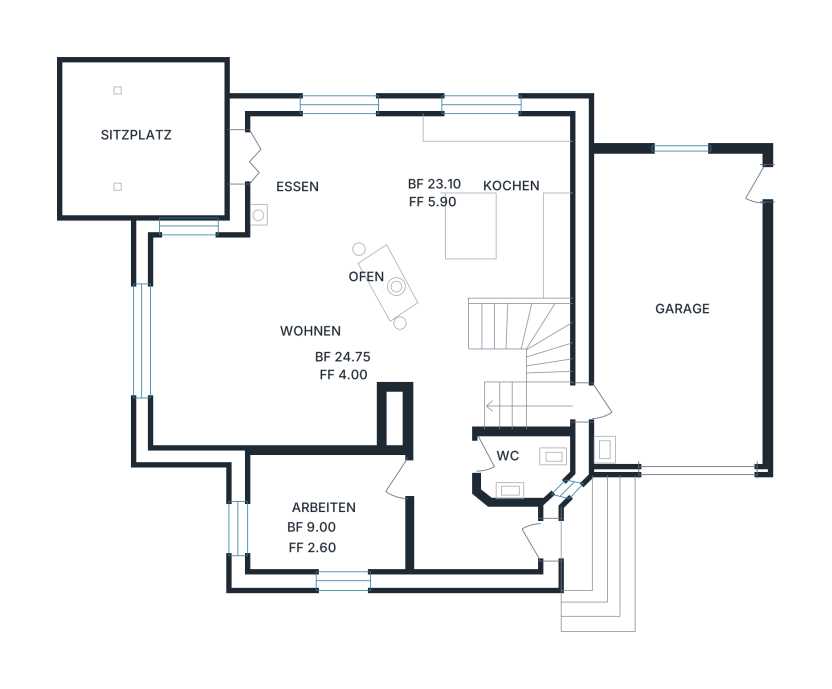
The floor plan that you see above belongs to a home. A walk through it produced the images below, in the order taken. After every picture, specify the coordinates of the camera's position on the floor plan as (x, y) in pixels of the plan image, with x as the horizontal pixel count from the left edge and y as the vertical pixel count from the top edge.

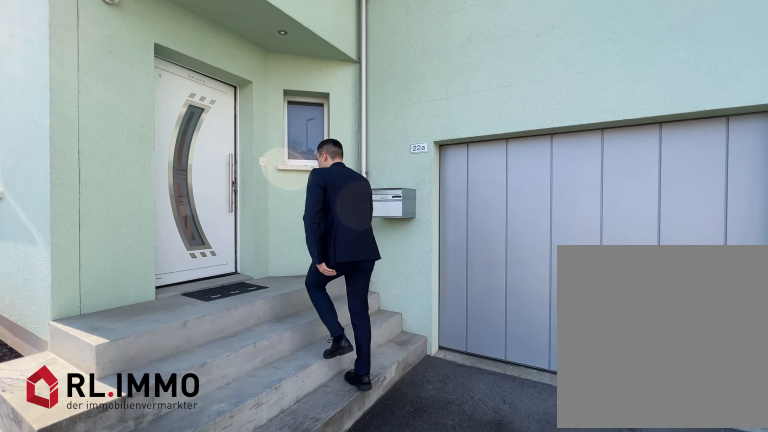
(617, 615)
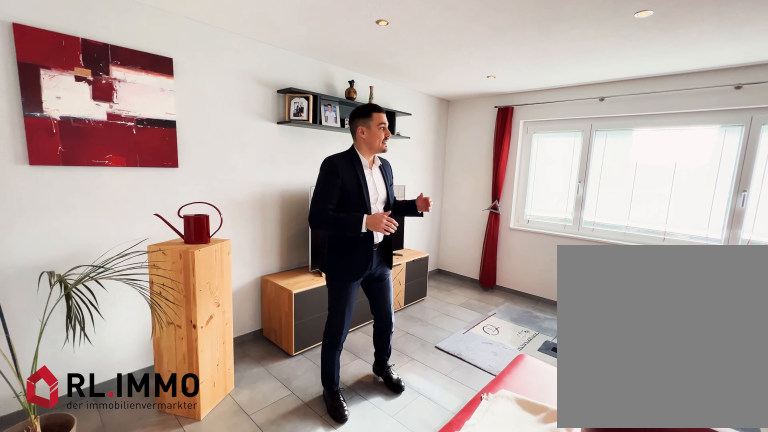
(339, 398)
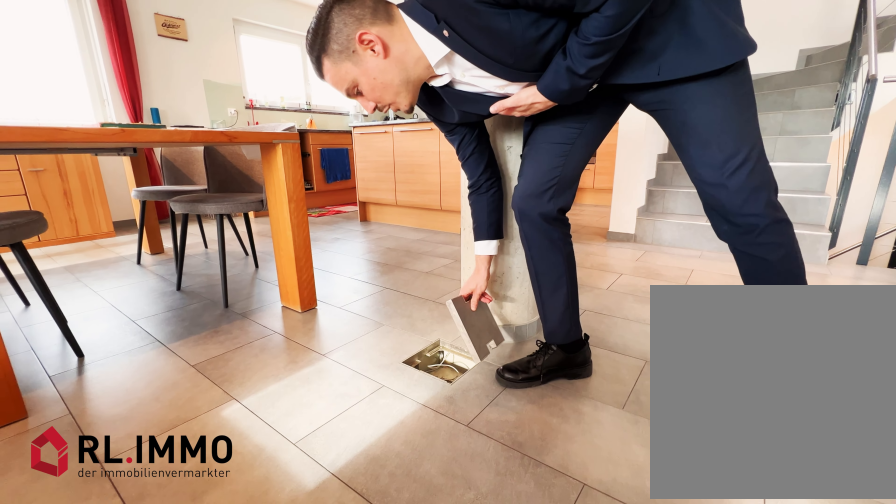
(339, 398)
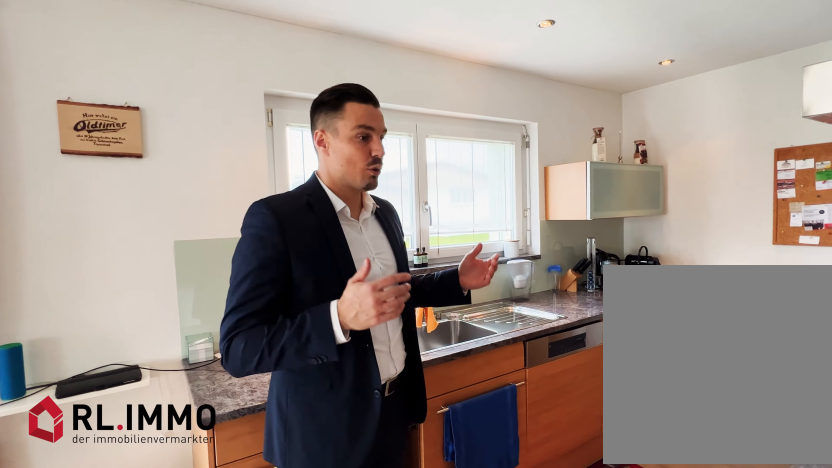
(428, 205)
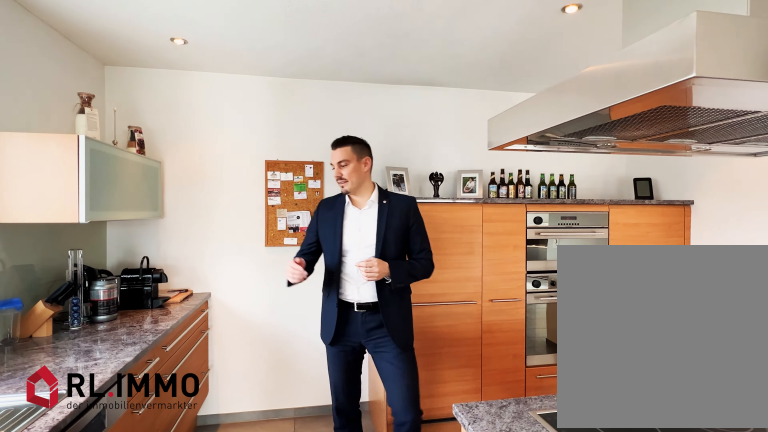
(507, 230)
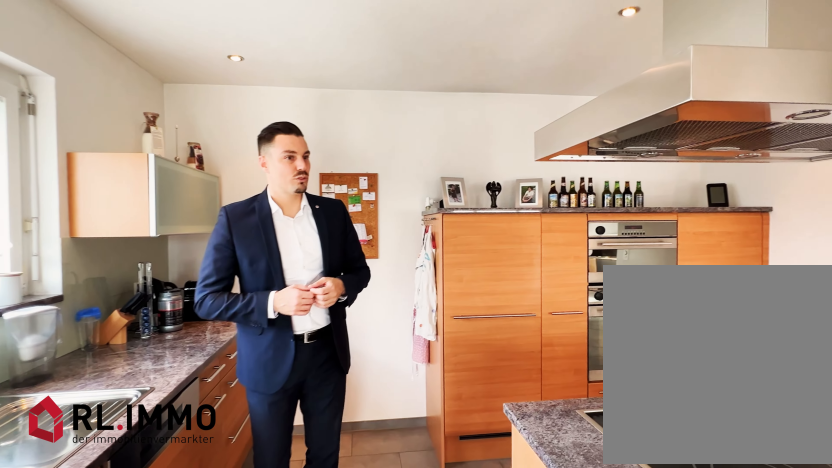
(507, 230)
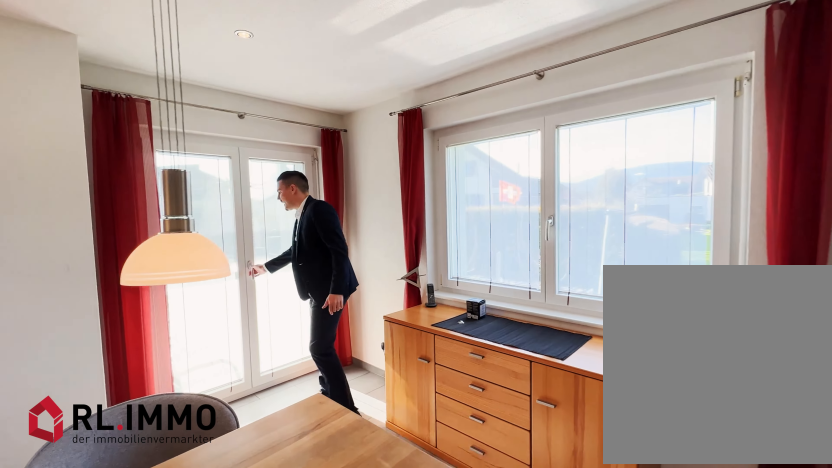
(389, 230)
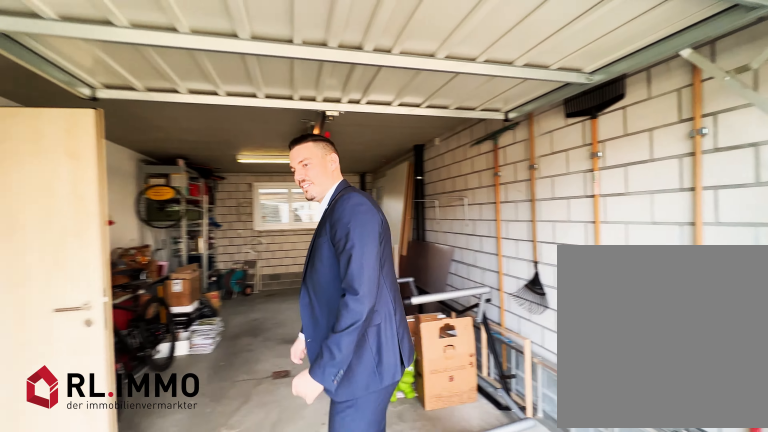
(682, 455)
